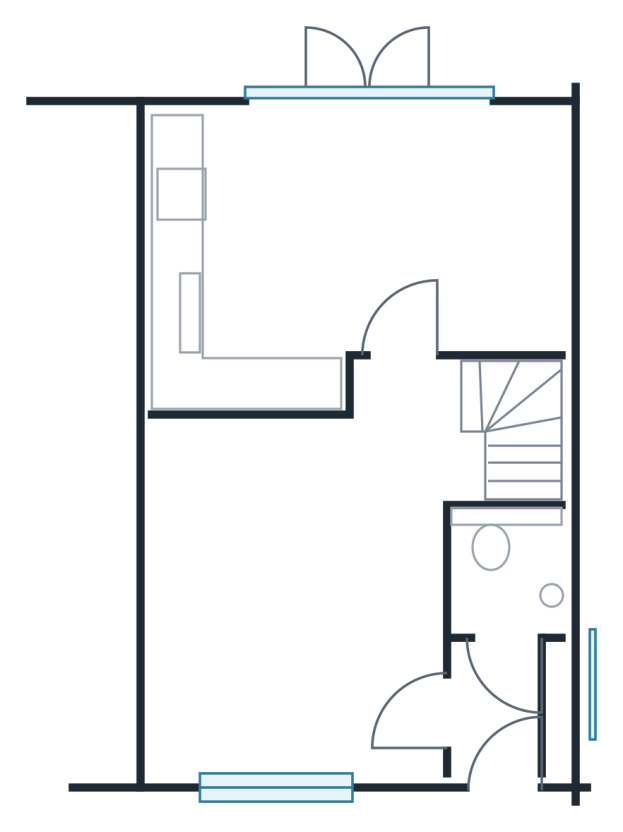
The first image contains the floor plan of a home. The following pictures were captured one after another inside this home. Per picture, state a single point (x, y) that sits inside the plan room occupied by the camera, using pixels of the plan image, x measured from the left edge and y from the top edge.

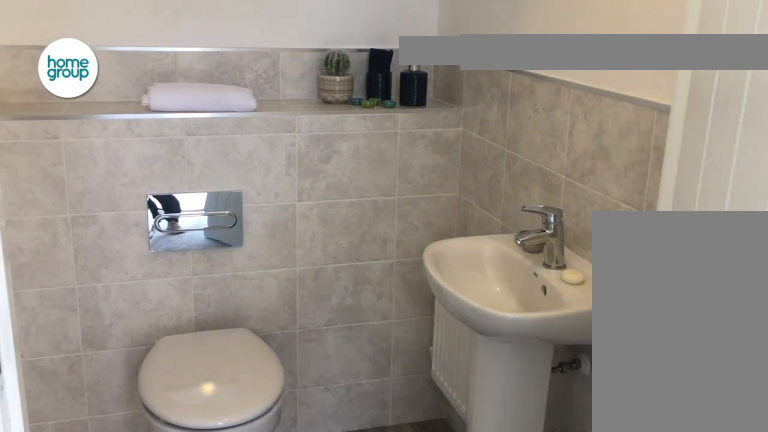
(507, 571)
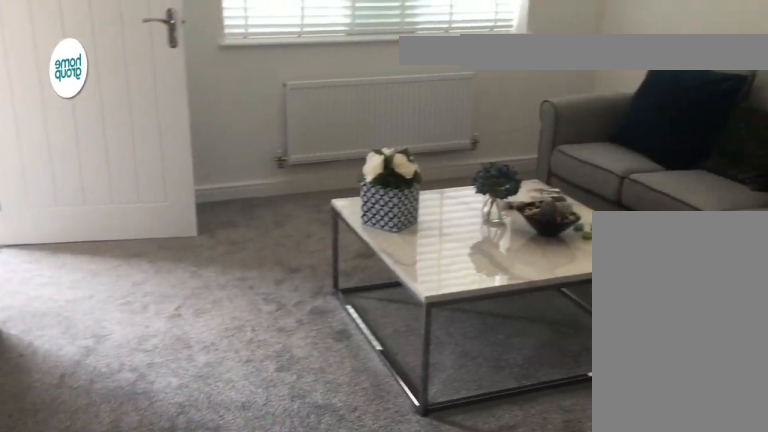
(298, 579)
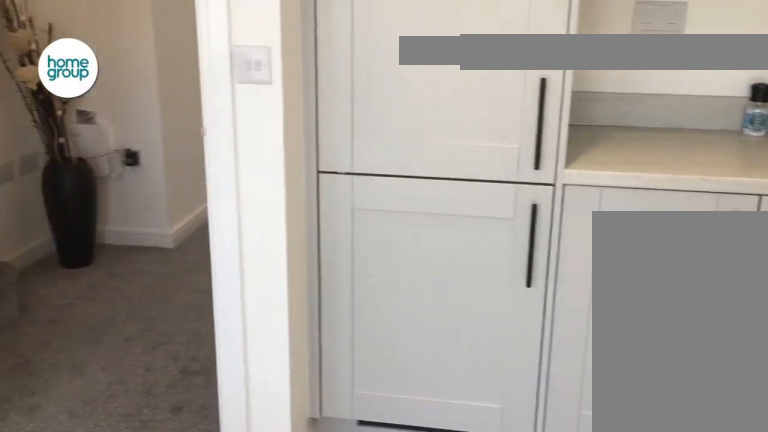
(358, 244)
